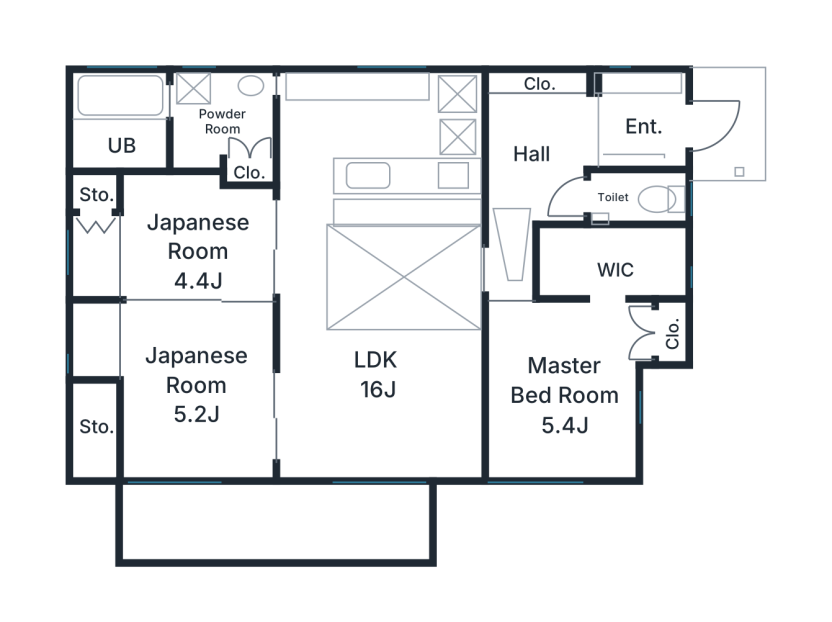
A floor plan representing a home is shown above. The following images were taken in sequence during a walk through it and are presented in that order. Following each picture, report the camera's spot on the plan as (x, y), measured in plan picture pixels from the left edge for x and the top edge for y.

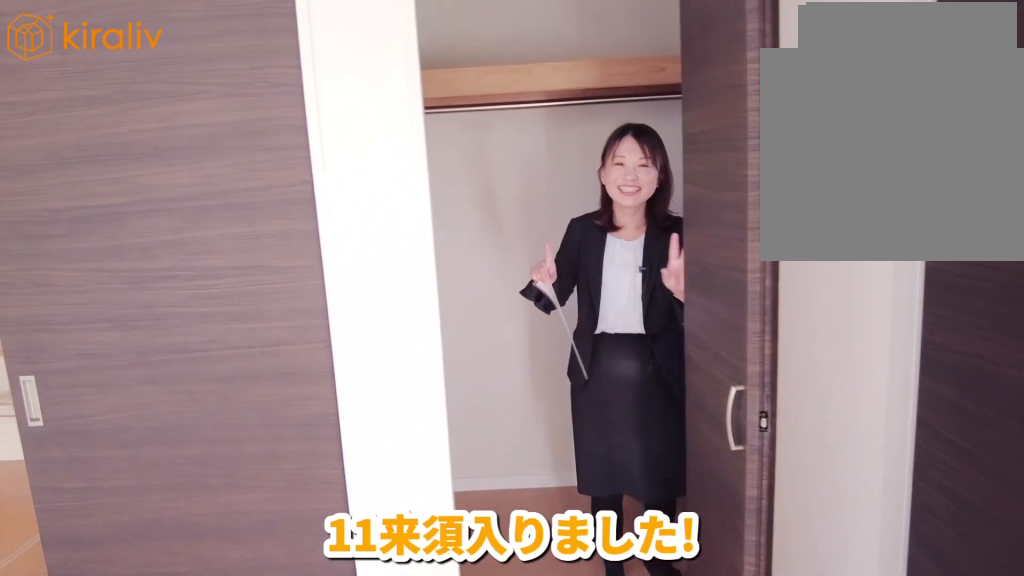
(590, 356)
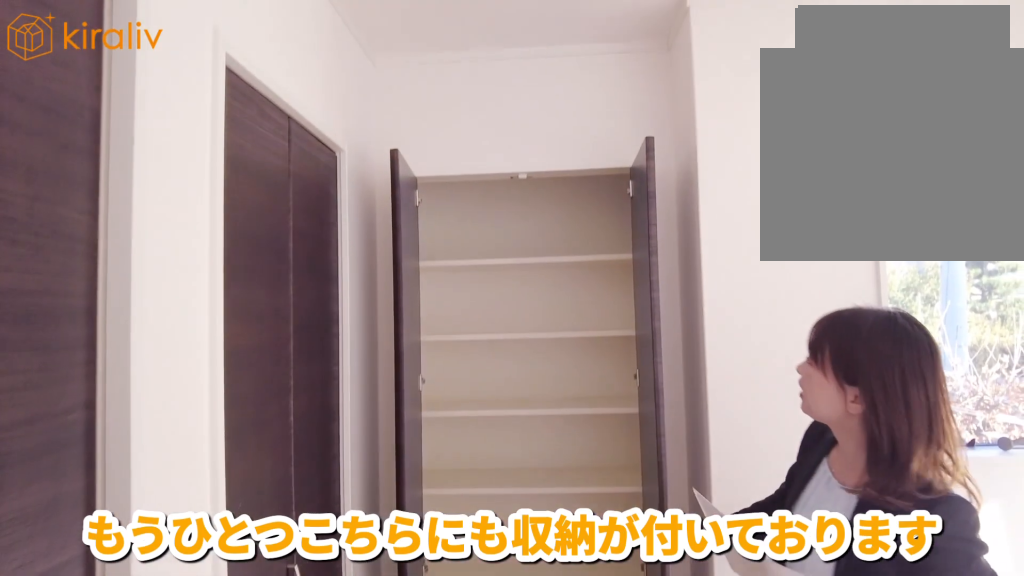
(565, 360)
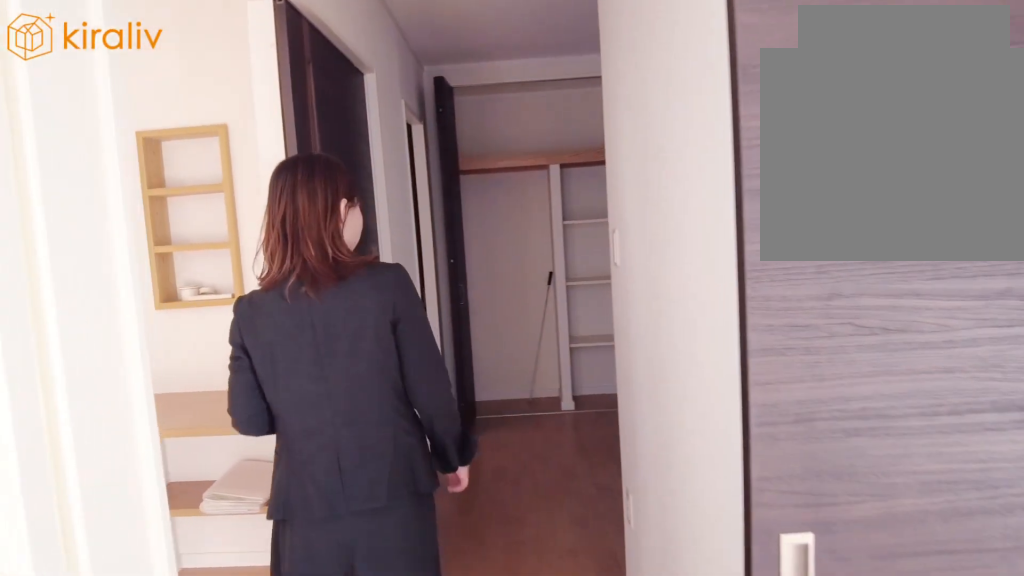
(516, 297)
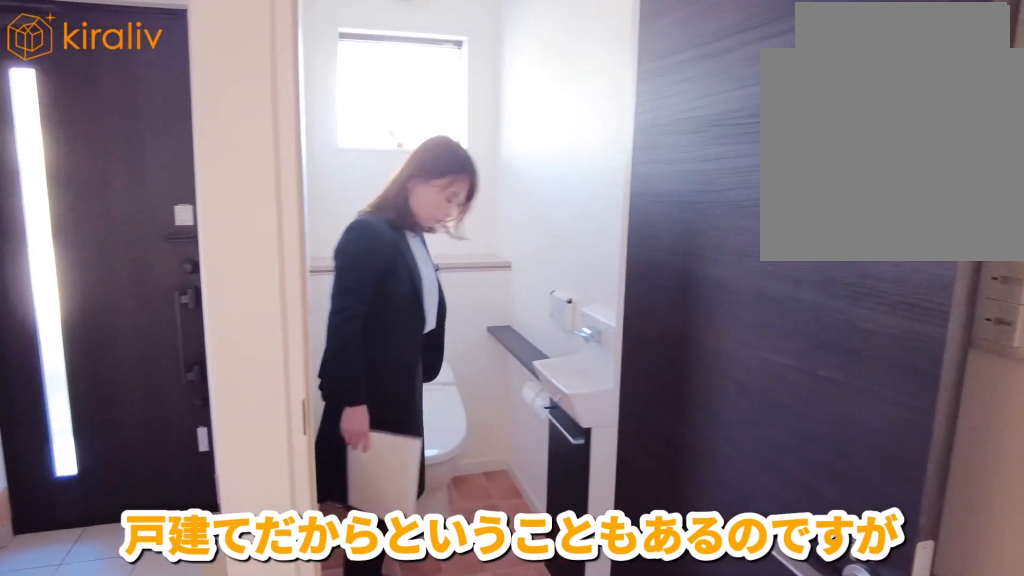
(609, 207)
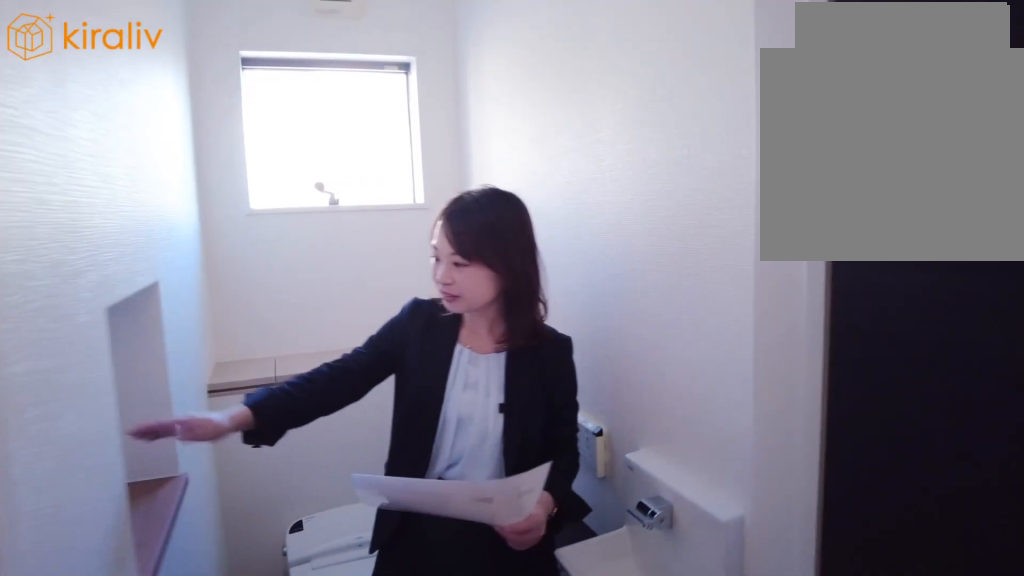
(571, 209)
